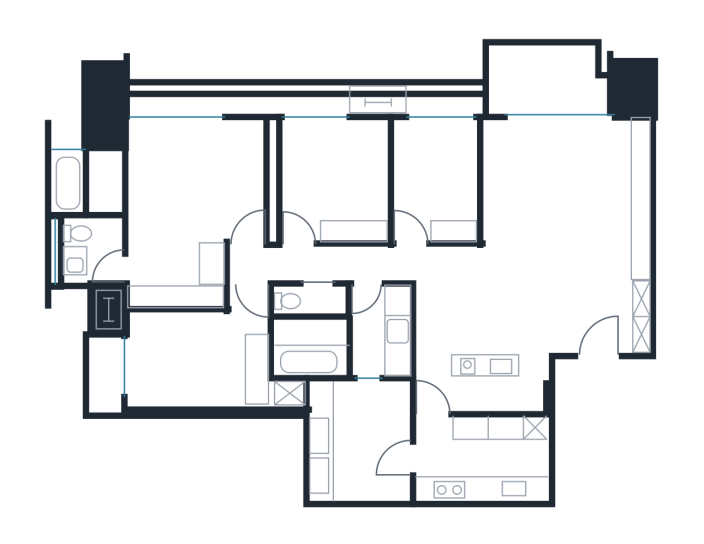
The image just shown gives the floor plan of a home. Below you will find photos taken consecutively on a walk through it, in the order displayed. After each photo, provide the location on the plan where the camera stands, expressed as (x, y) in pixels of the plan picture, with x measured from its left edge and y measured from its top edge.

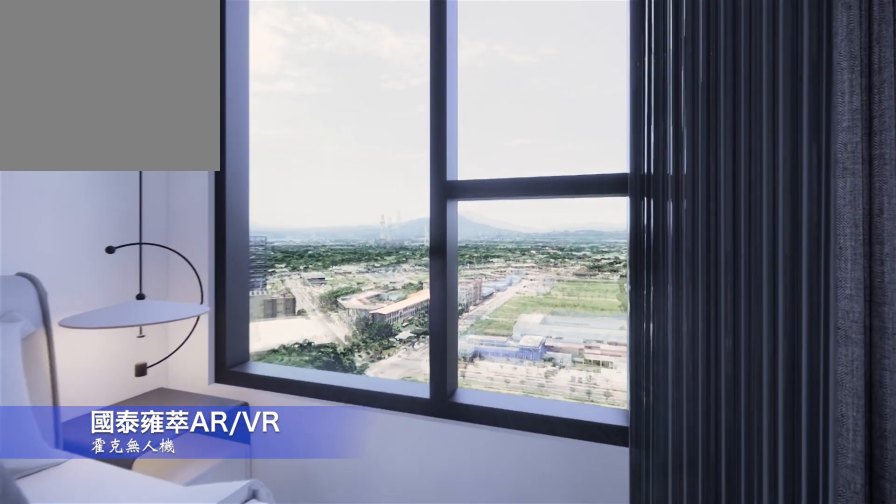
(178, 337)
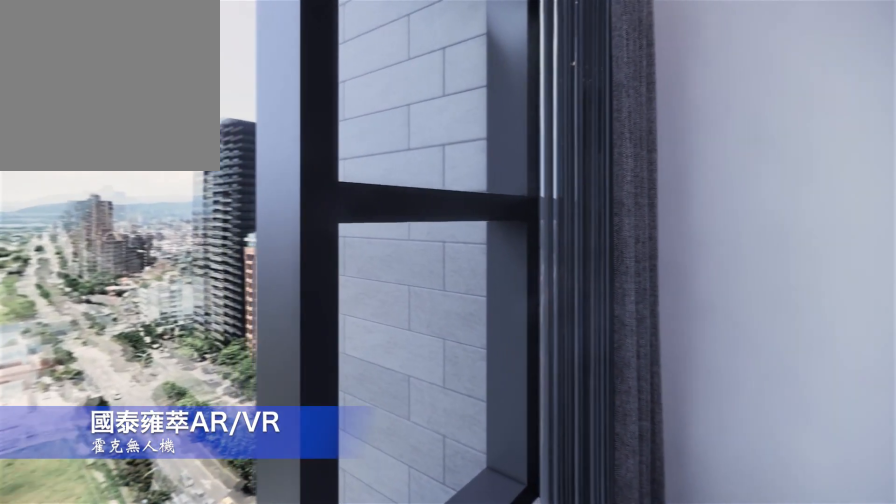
(136, 379)
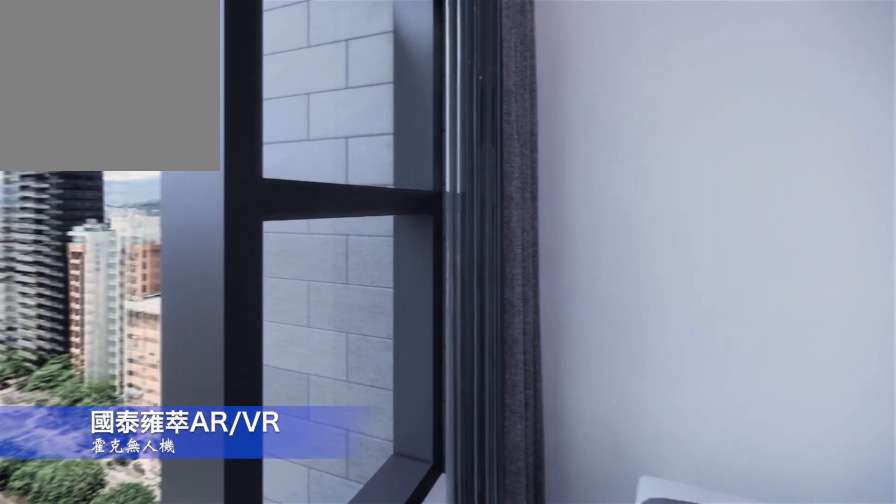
(134, 381)
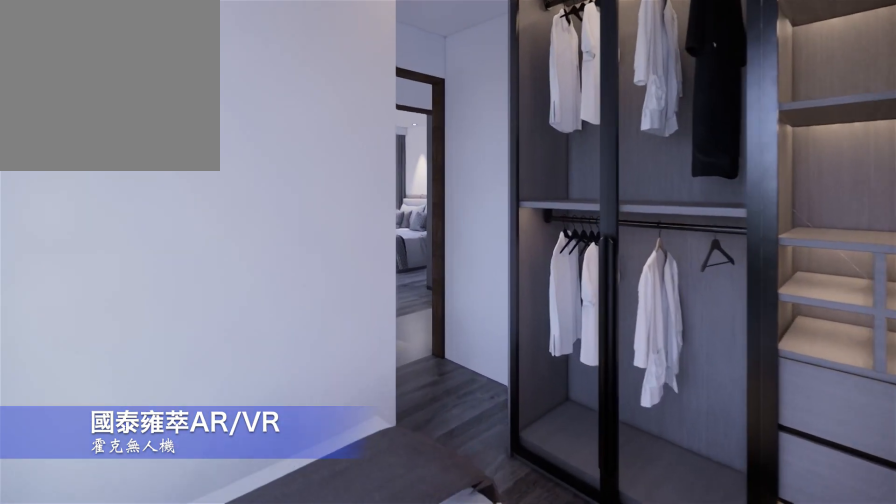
(161, 362)
